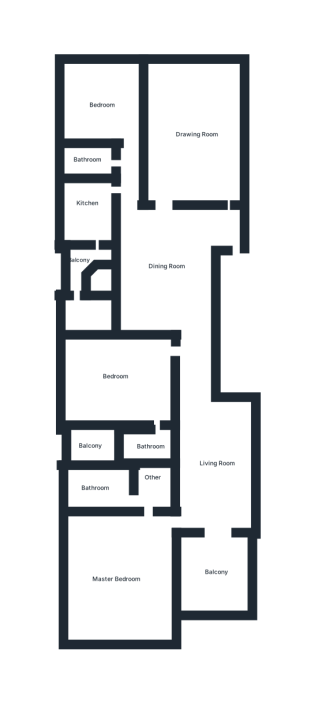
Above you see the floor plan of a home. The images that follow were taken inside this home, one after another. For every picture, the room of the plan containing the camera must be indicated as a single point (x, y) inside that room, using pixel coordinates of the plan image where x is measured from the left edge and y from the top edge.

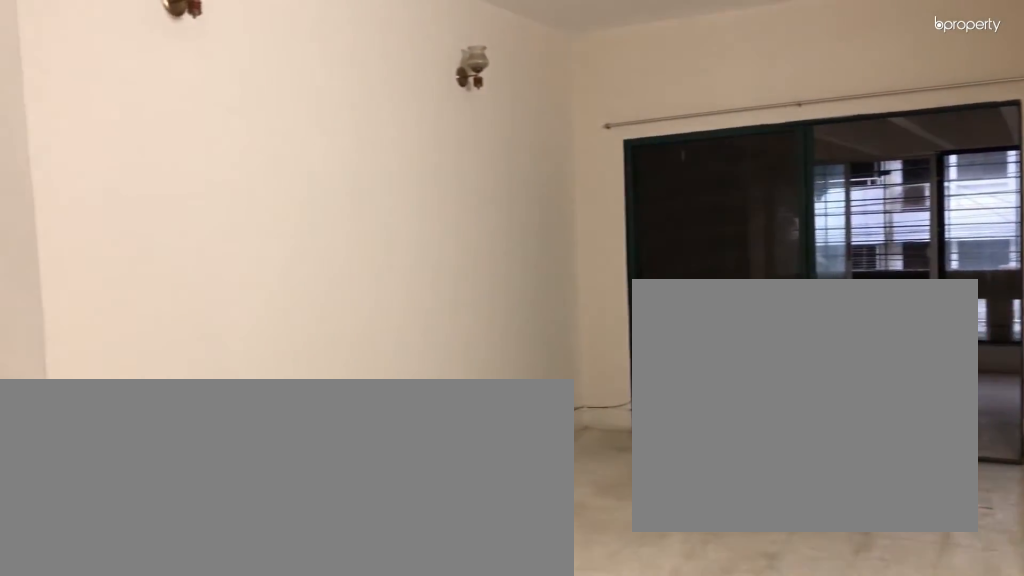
(219, 465)
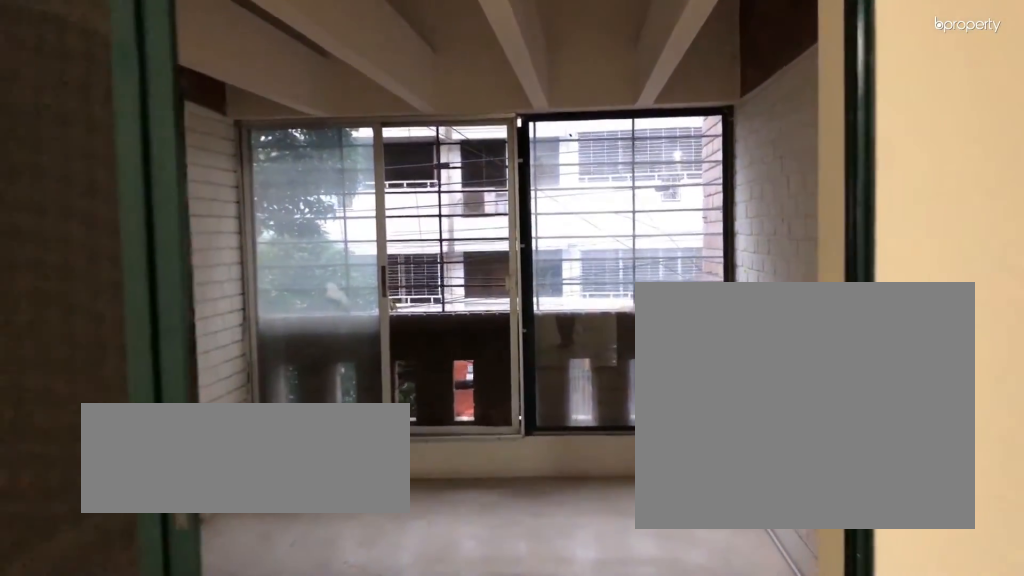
(214, 572)
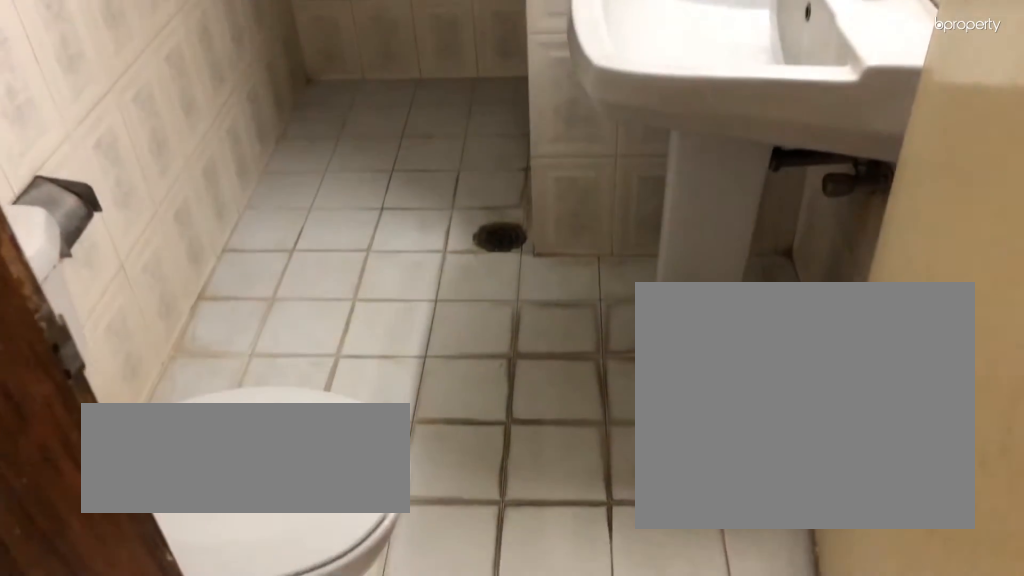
(95, 160)
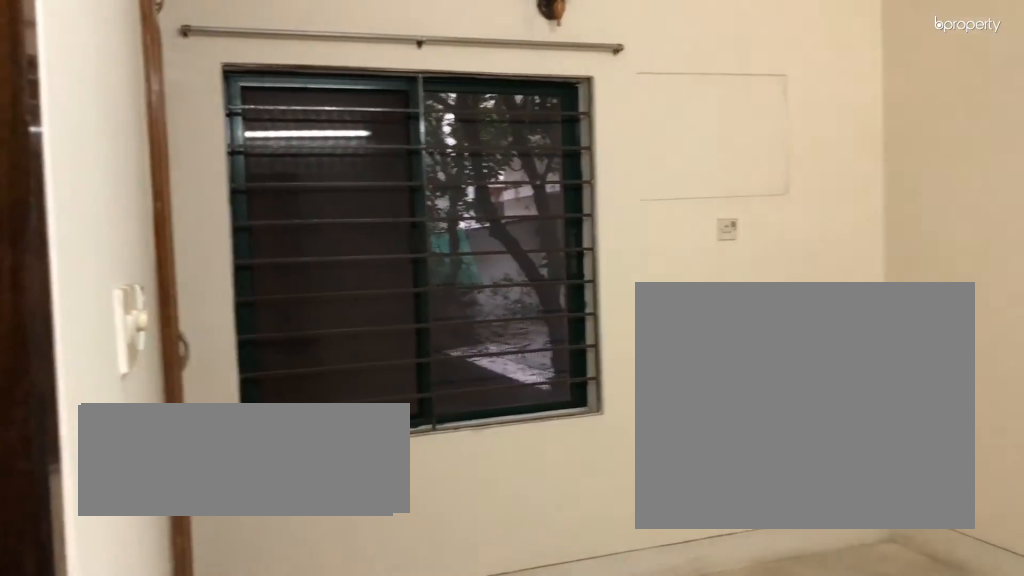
(103, 103)
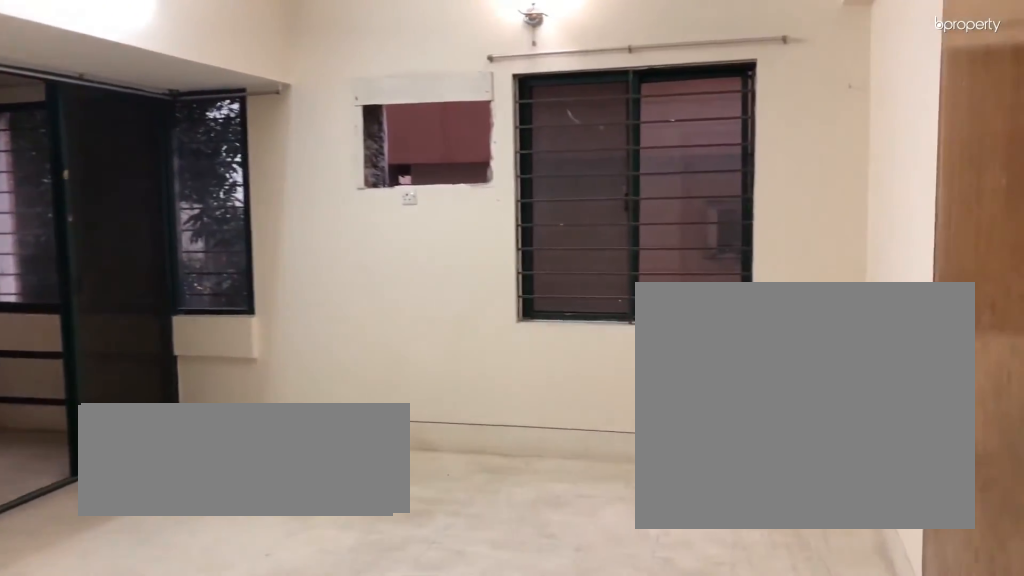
(119, 372)
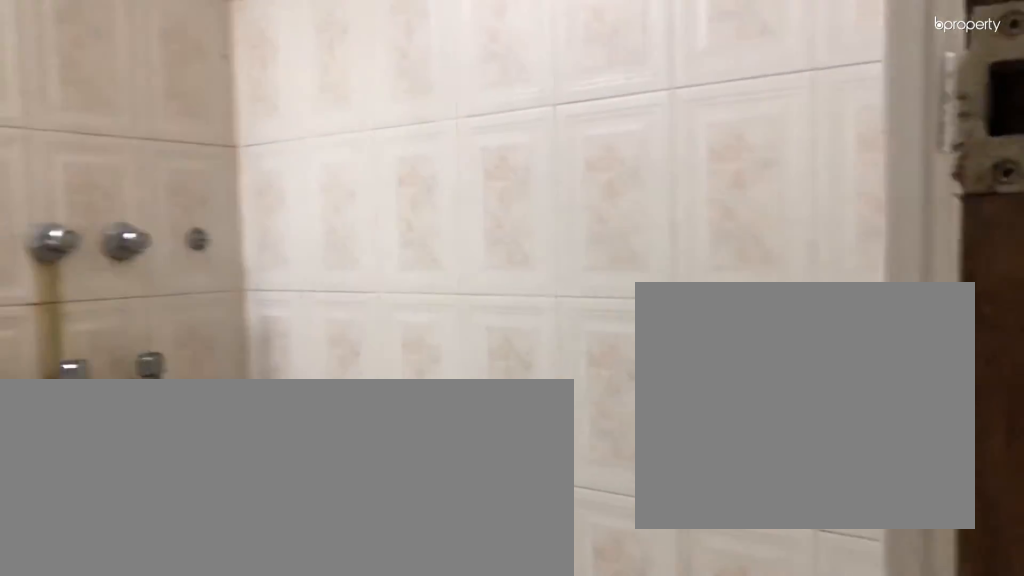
(146, 447)
